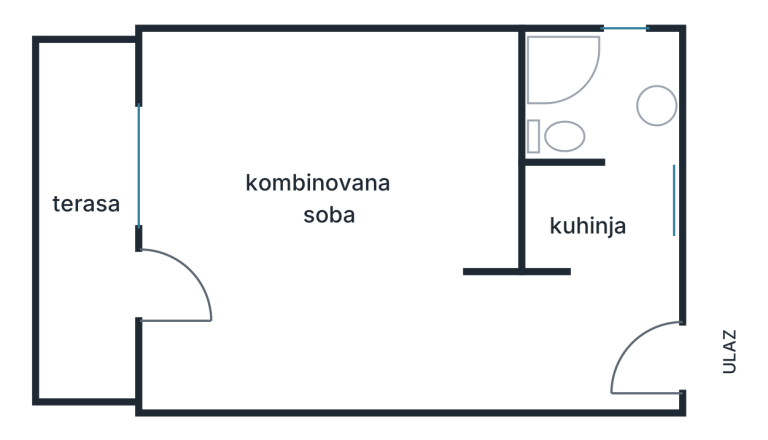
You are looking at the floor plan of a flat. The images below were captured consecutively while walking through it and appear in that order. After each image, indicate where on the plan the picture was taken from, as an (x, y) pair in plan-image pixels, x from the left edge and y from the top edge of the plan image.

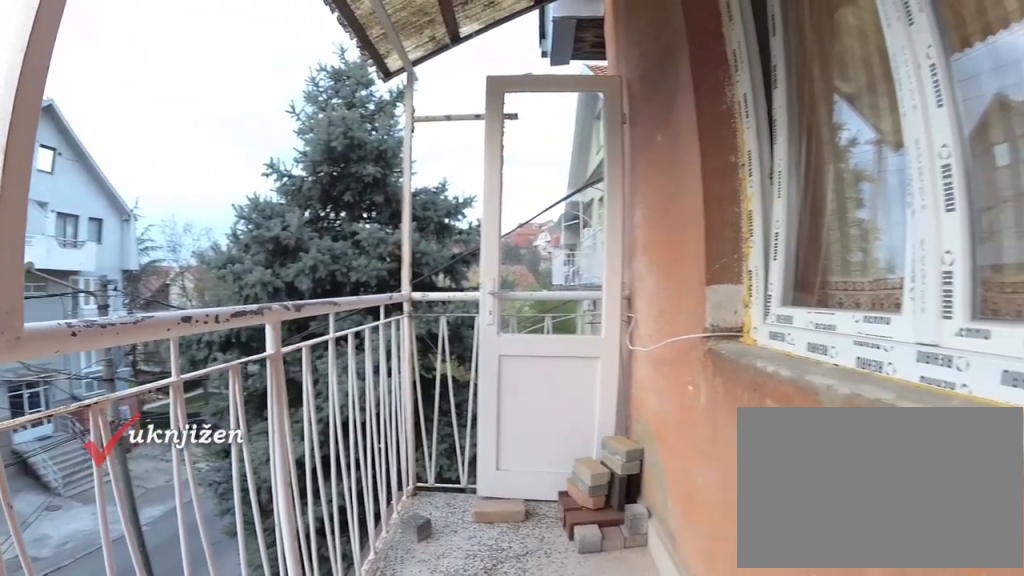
(80, 286)
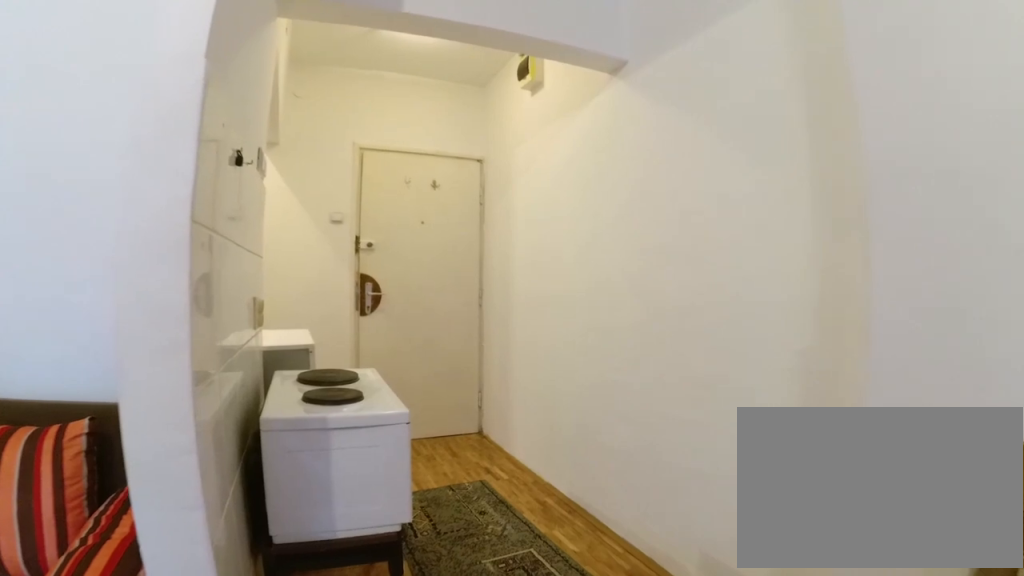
(394, 316)
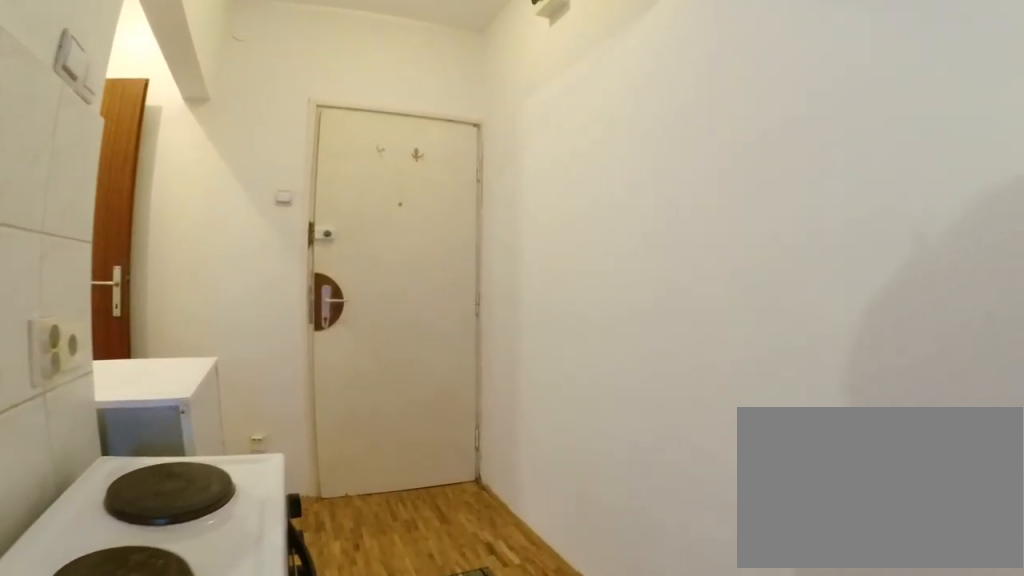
(456, 328)
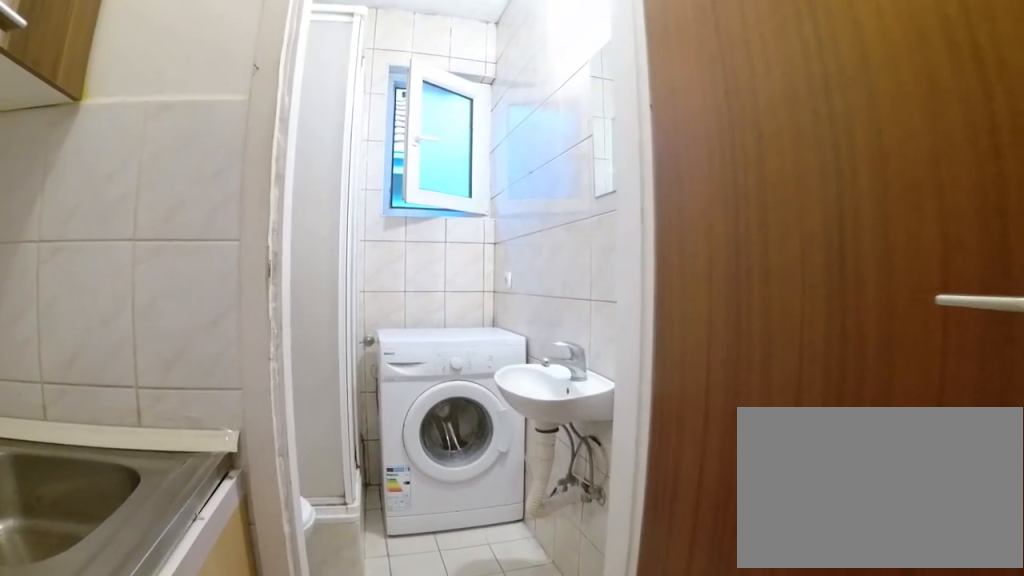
(615, 235)
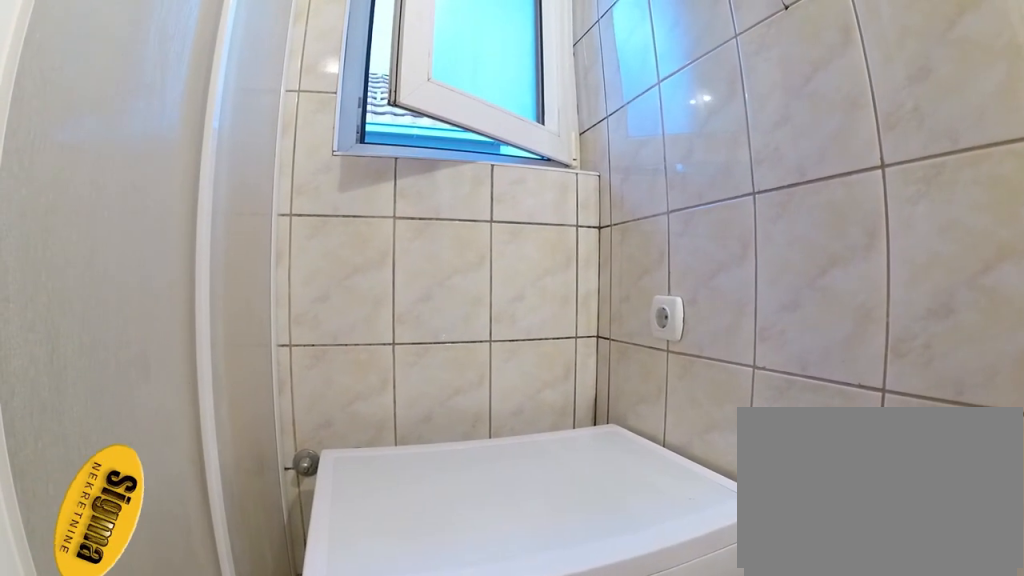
(631, 96)
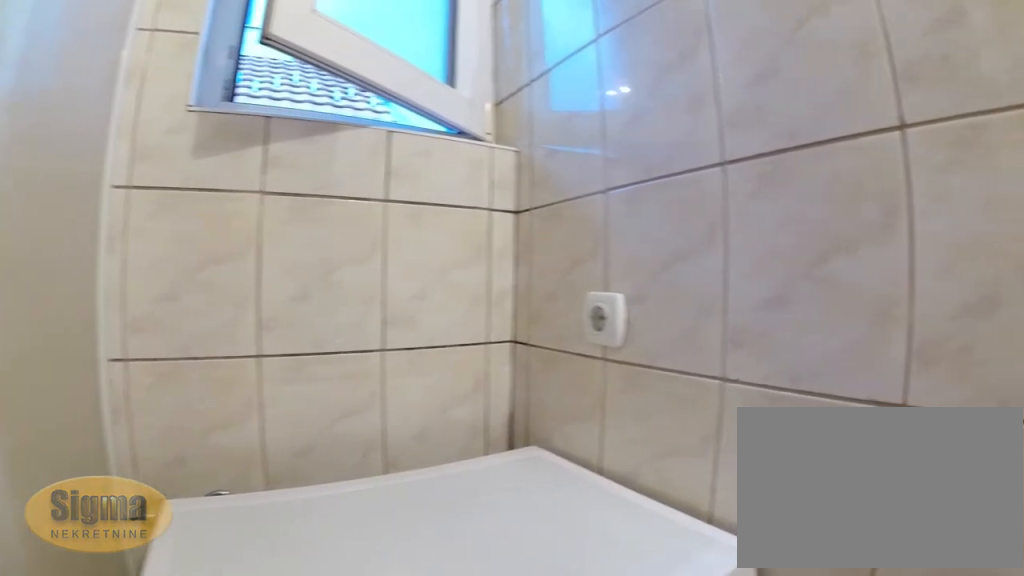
(626, 94)
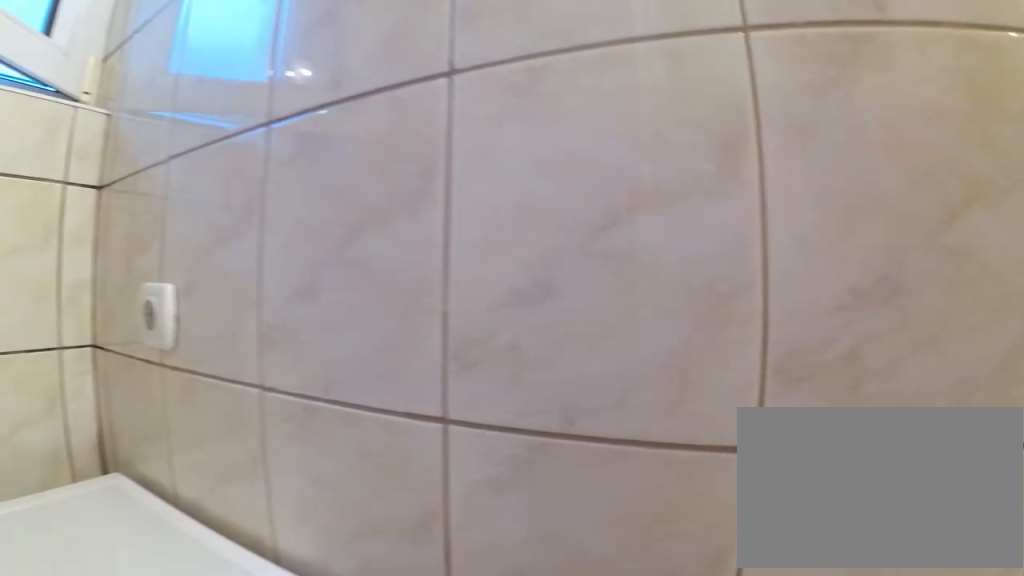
(615, 95)
